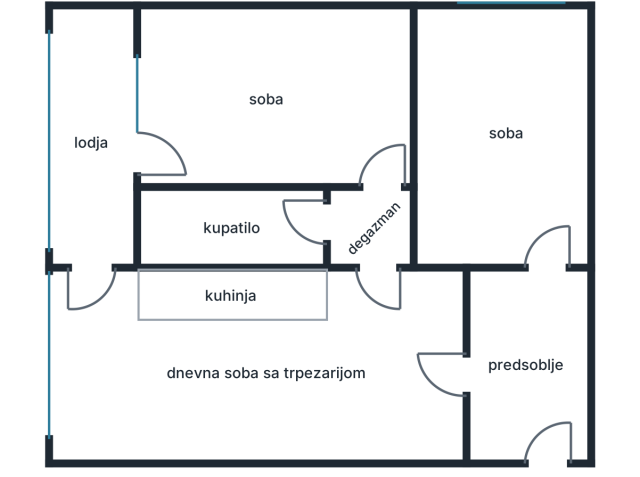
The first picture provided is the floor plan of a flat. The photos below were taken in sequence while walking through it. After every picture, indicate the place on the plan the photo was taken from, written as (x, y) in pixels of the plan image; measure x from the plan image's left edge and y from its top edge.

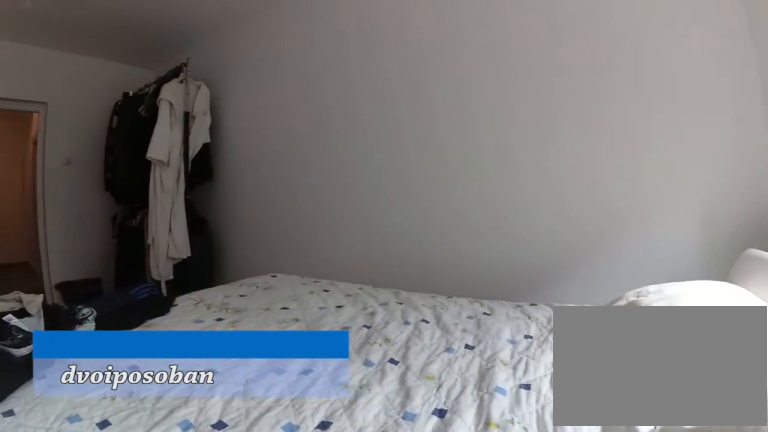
(567, 26)
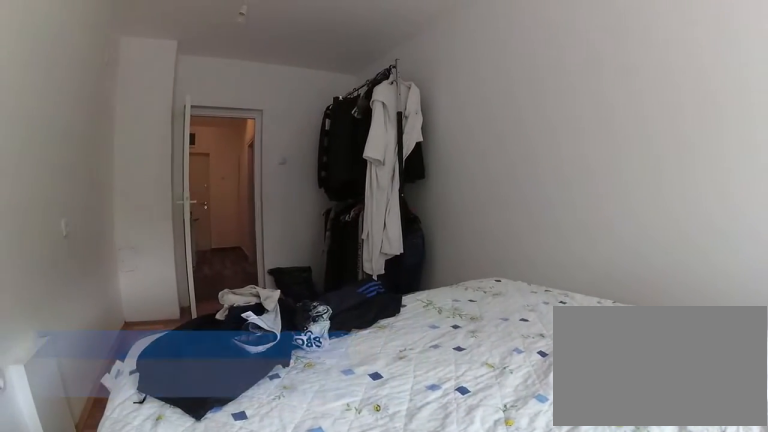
(553, 20)
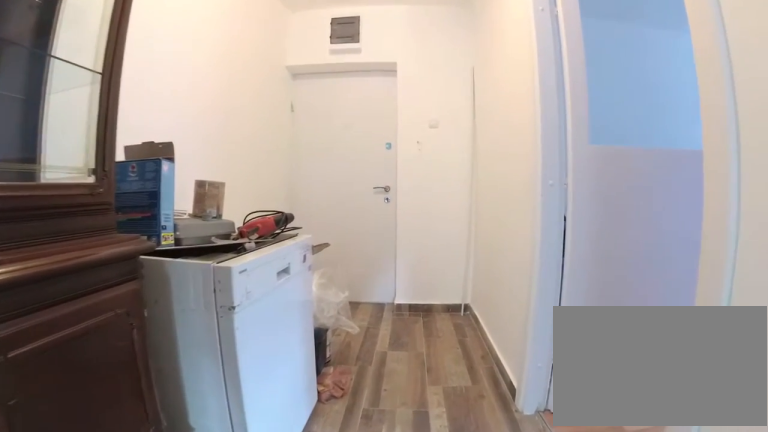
(547, 304)
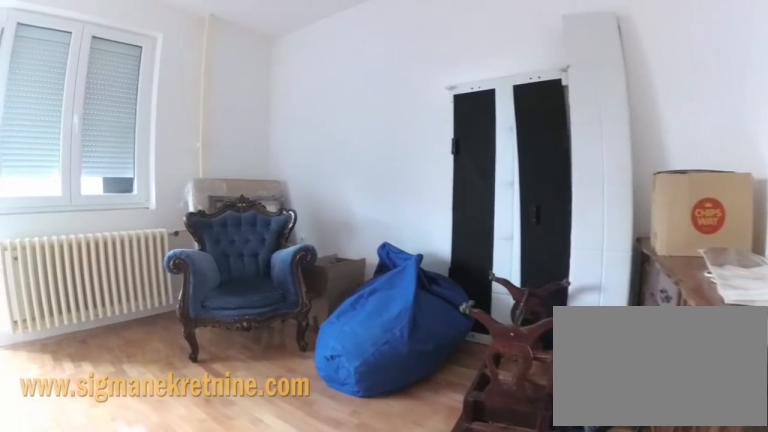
(378, 156)
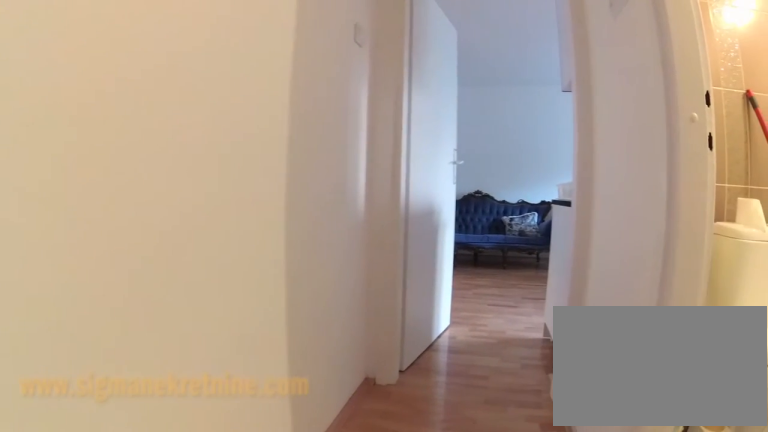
(379, 170)
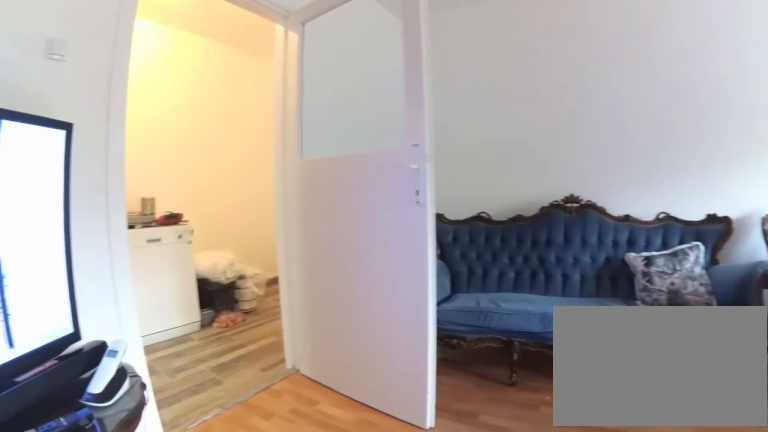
(372, 284)
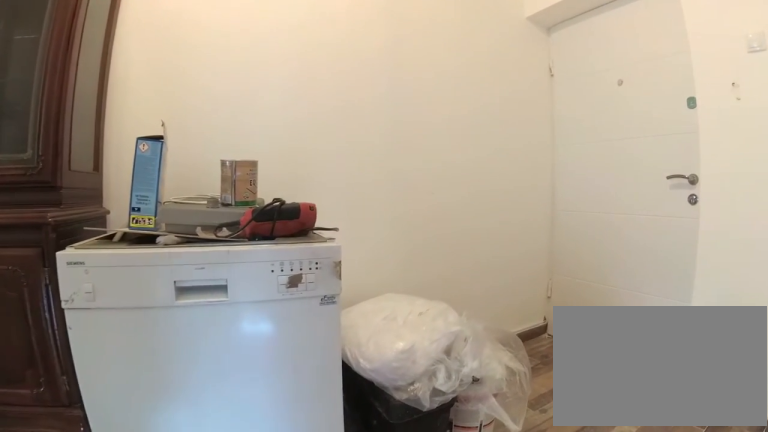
(477, 374)
